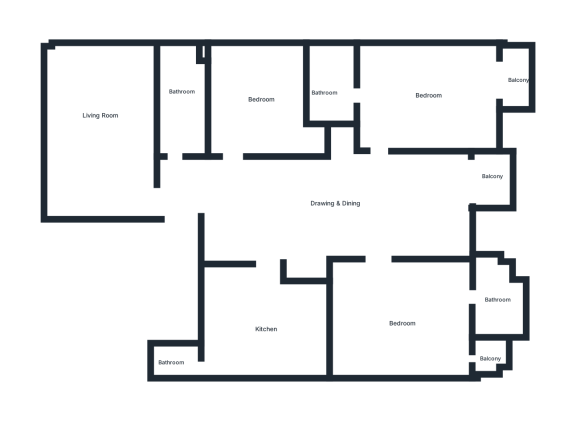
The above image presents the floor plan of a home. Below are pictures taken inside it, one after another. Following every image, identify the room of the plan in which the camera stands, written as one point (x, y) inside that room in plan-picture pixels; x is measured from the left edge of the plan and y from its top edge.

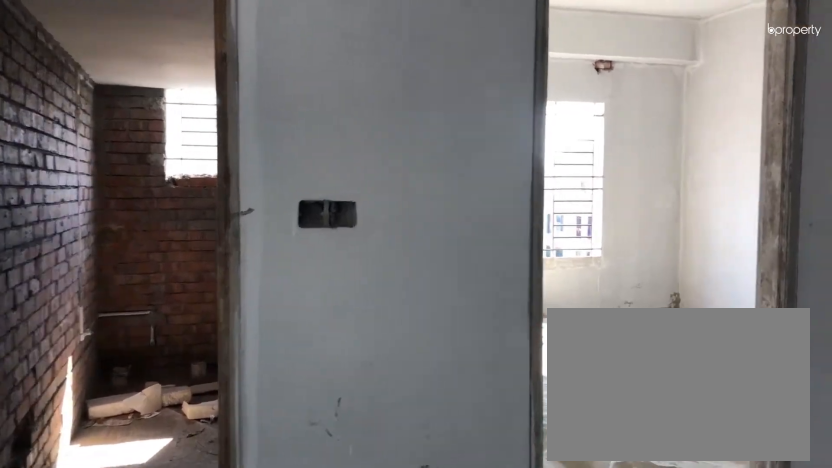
(271, 189)
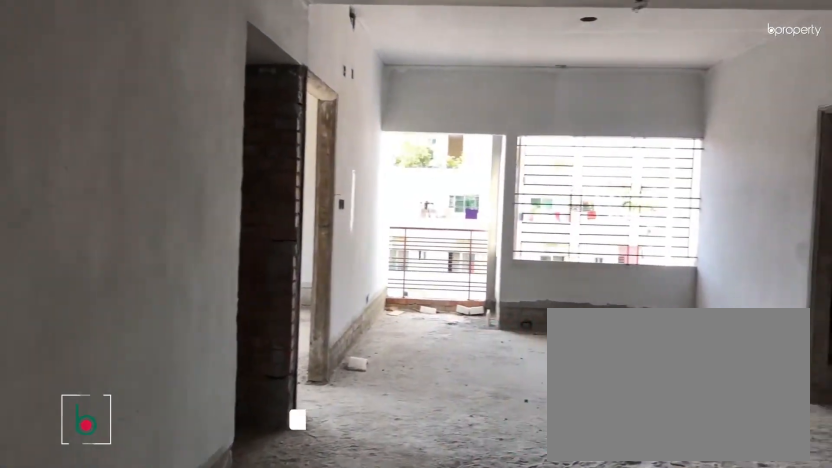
(271, 189)
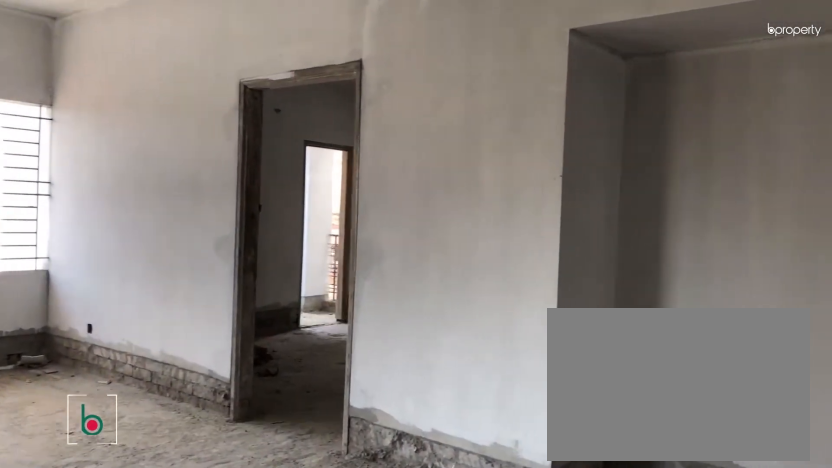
(343, 208)
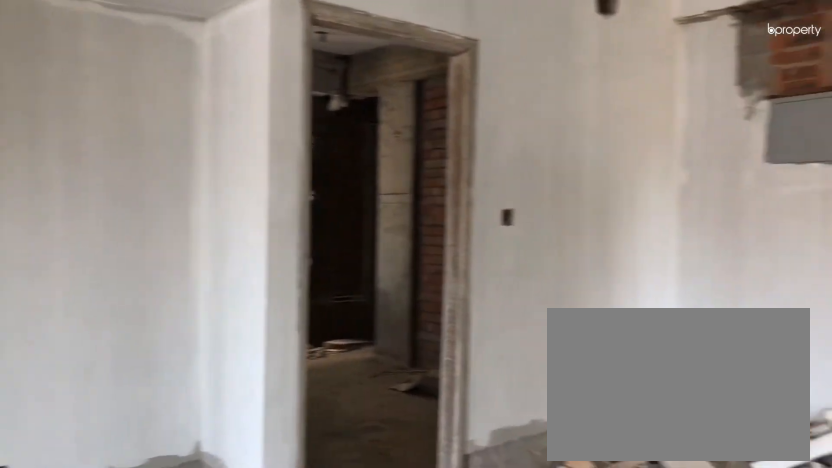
(343, 208)
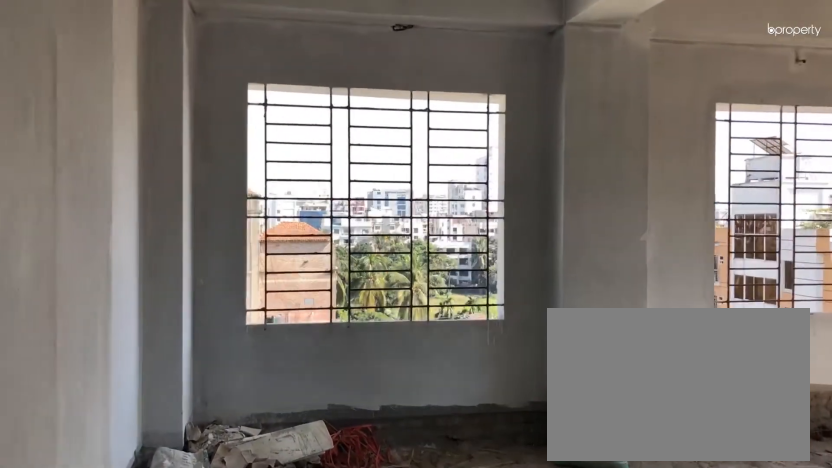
(143, 197)
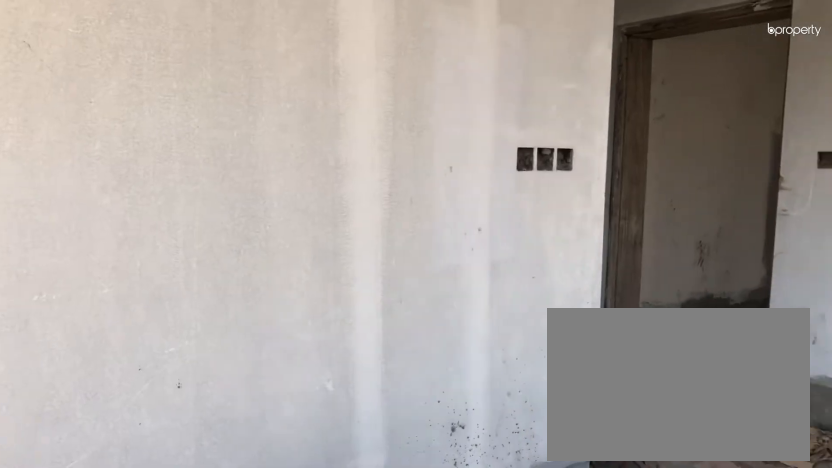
(103, 131)
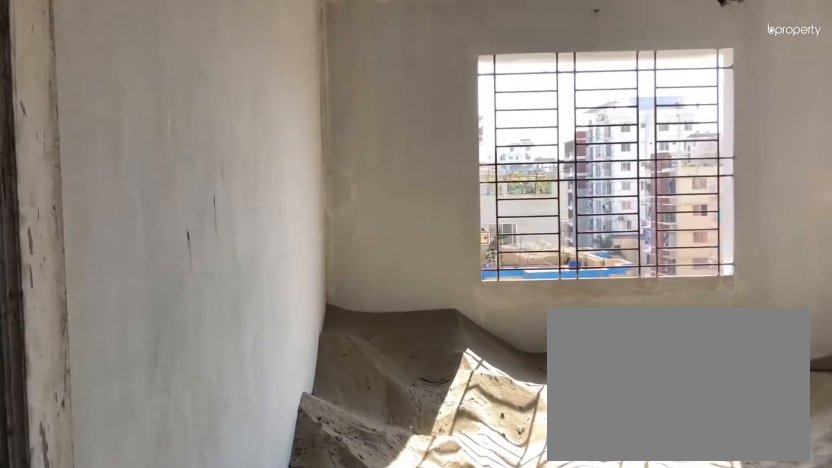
(242, 149)
